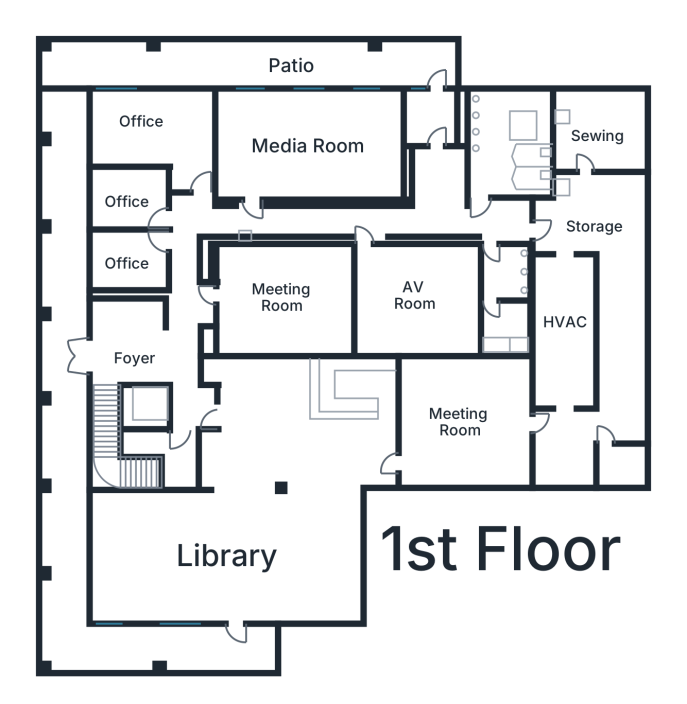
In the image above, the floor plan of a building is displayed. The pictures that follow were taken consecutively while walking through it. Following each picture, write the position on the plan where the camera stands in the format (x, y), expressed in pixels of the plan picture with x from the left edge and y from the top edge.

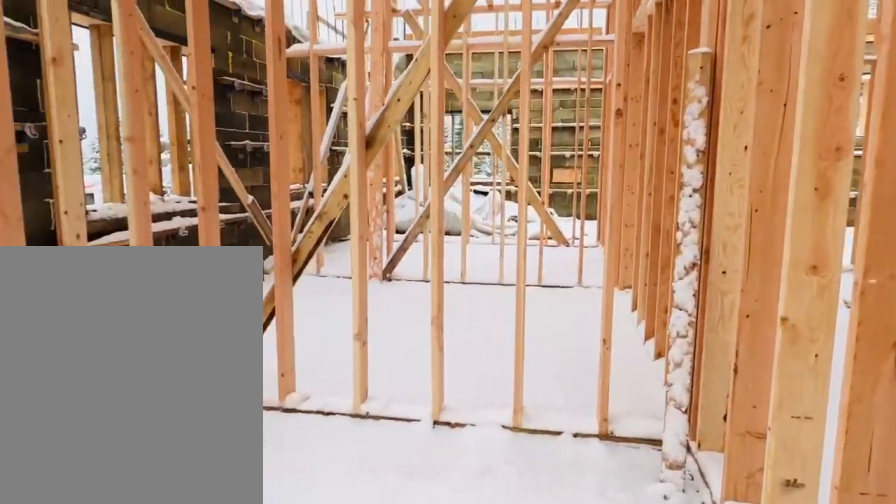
(153, 341)
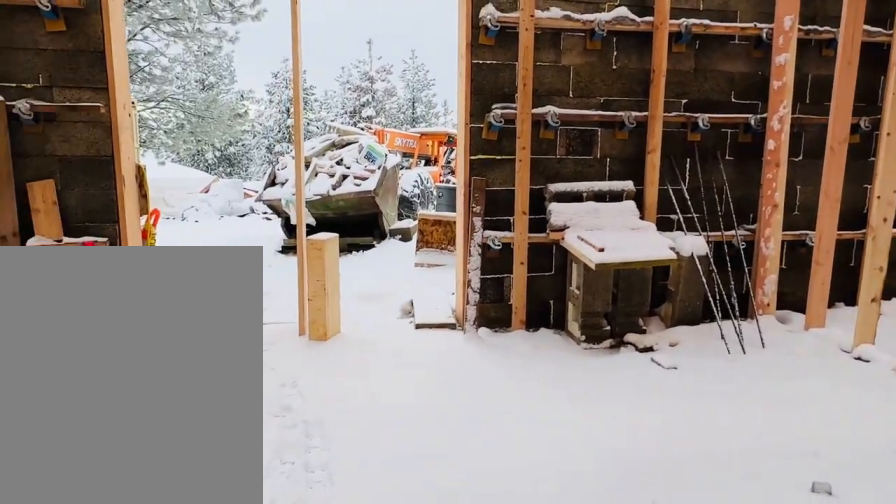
(161, 342)
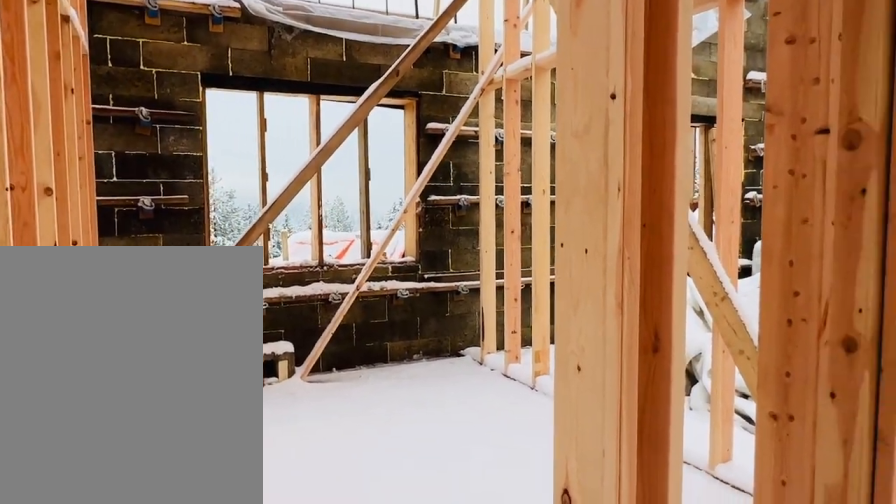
(185, 202)
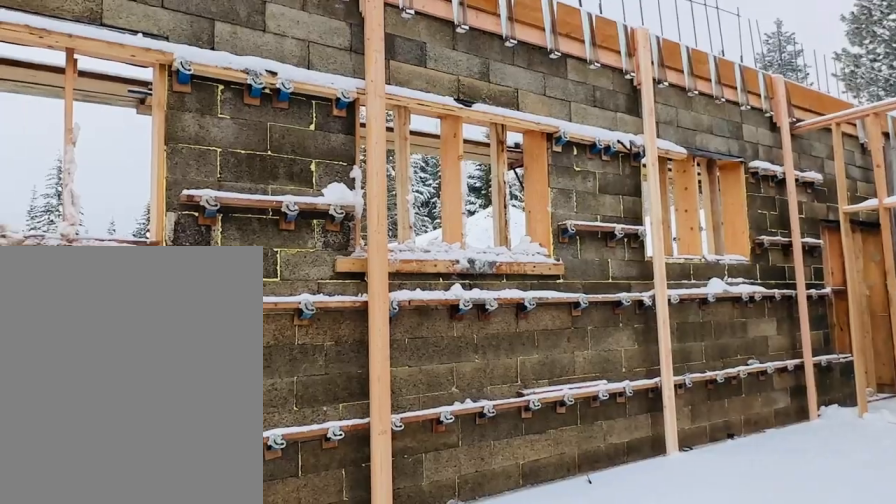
(268, 144)
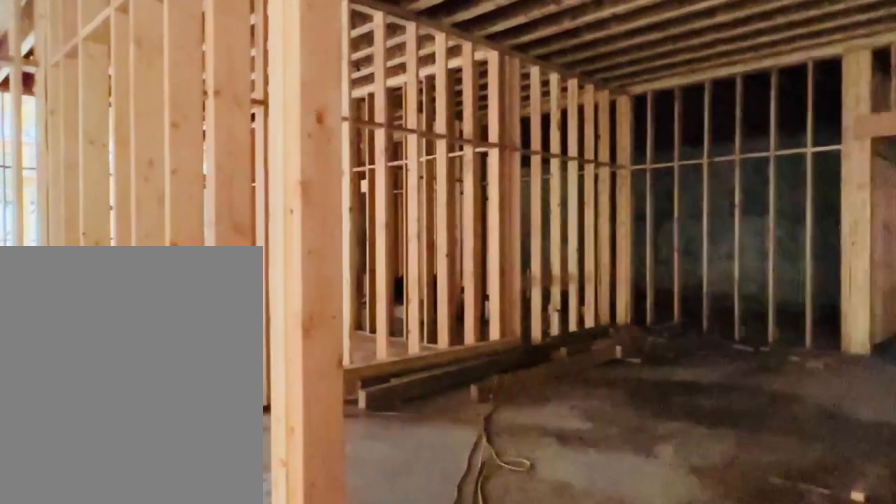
(387, 425)
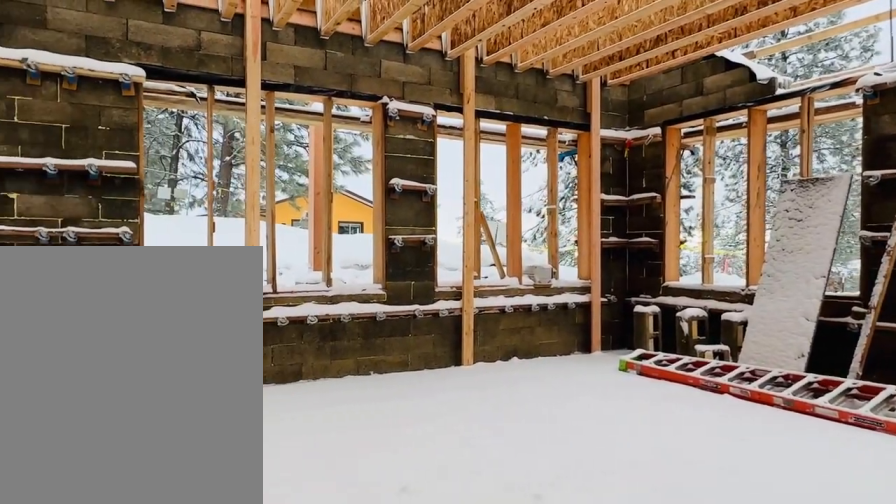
(208, 517)
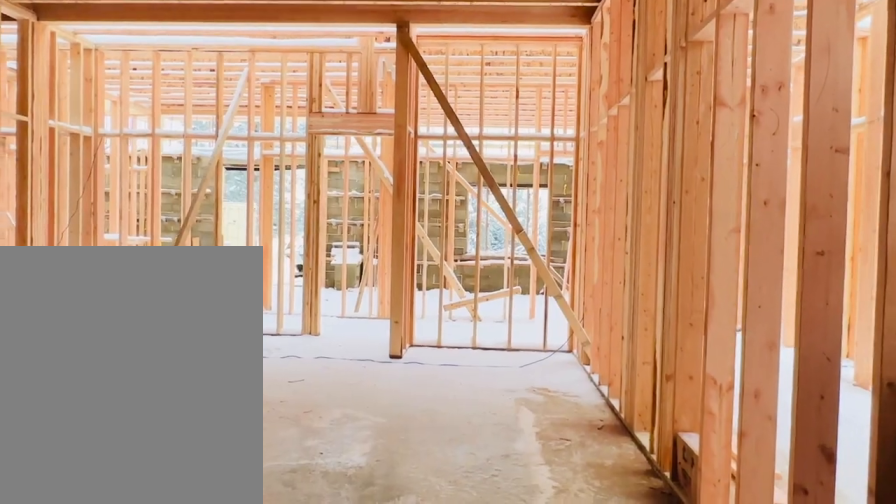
(337, 284)
